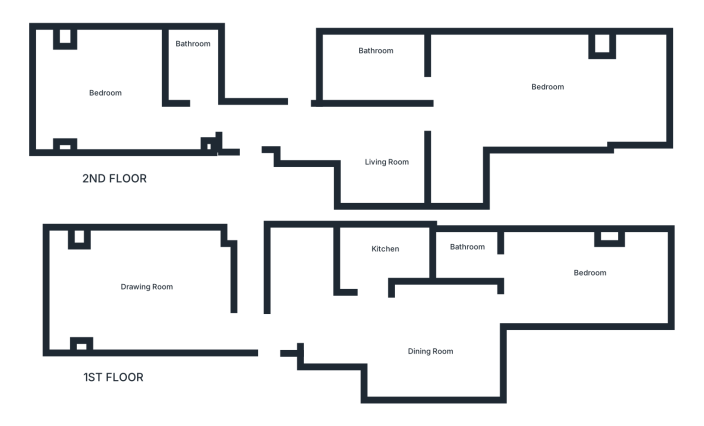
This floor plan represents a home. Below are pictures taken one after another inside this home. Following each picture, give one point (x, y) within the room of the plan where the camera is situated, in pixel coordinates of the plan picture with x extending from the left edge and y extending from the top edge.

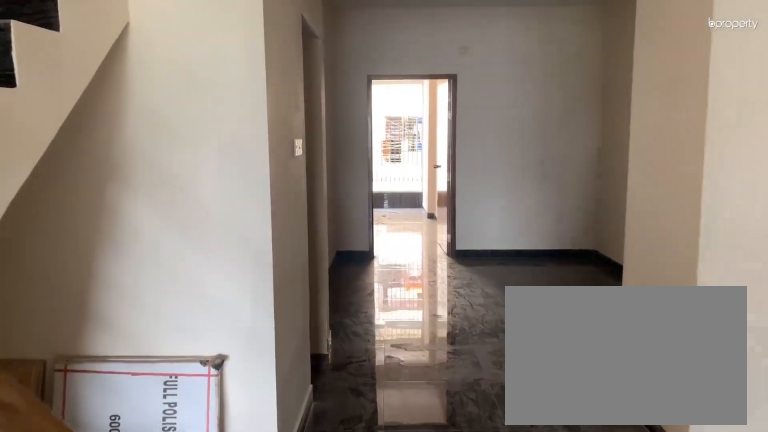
(264, 326)
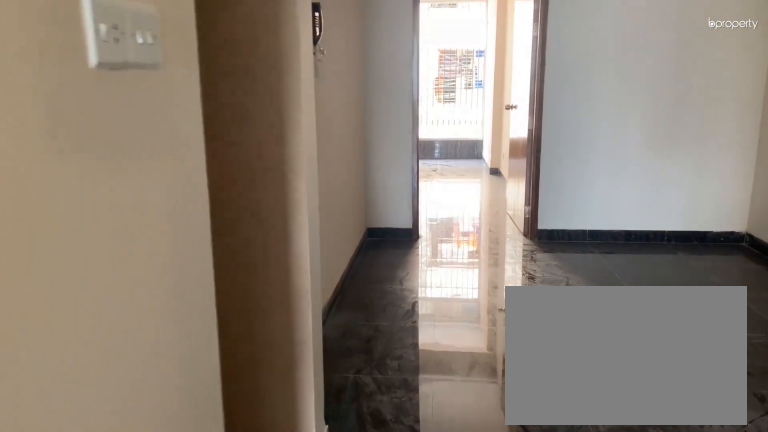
(423, 340)
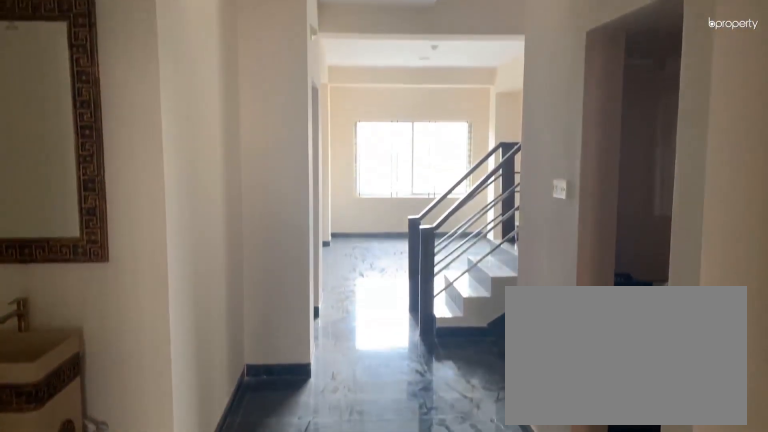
(423, 340)
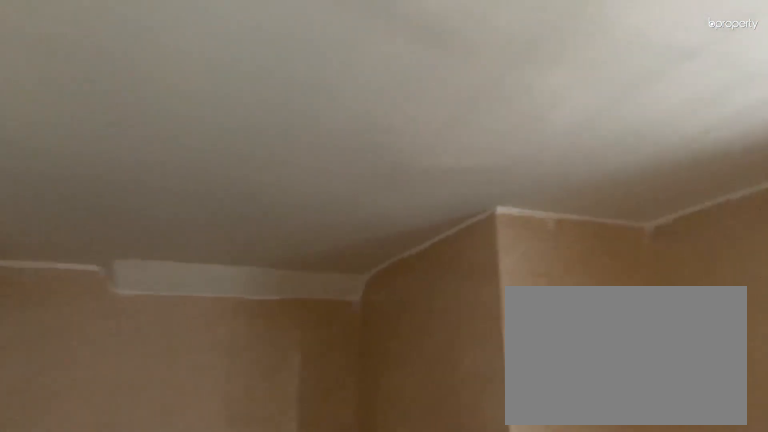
(373, 254)
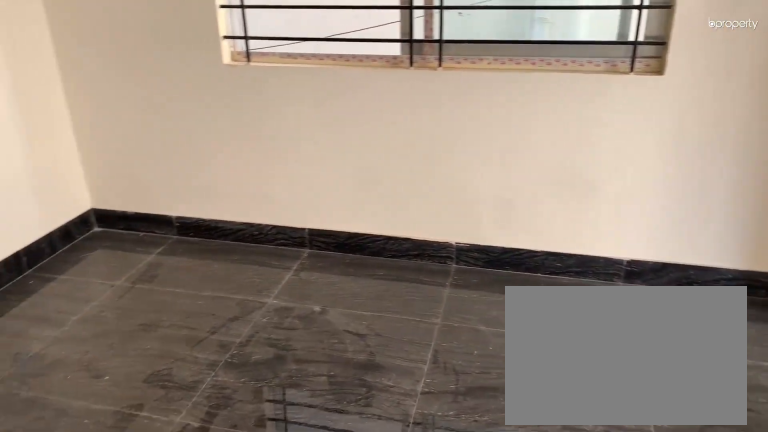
(585, 276)
